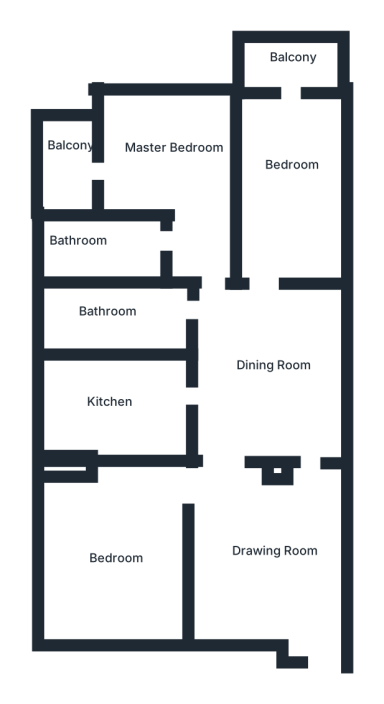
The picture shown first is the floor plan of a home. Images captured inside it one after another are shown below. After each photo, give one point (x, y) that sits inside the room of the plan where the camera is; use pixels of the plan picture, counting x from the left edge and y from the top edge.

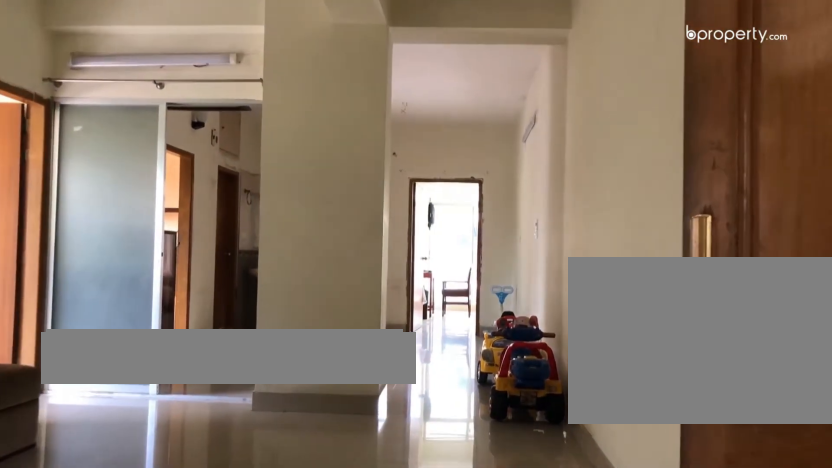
(283, 562)
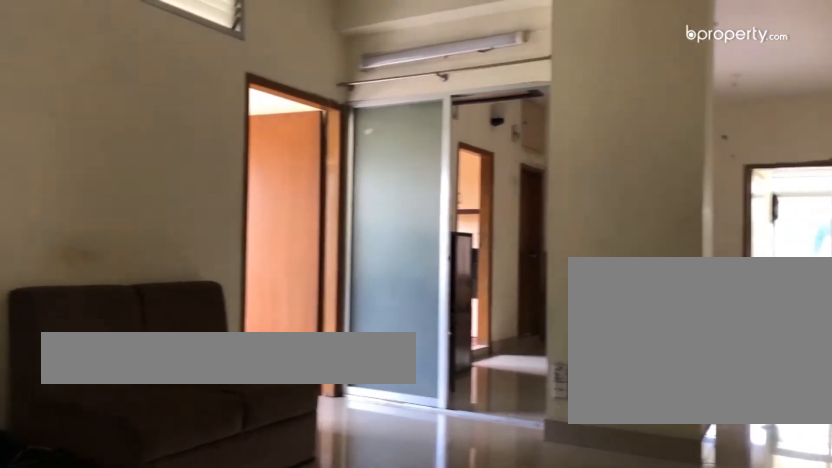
(283, 562)
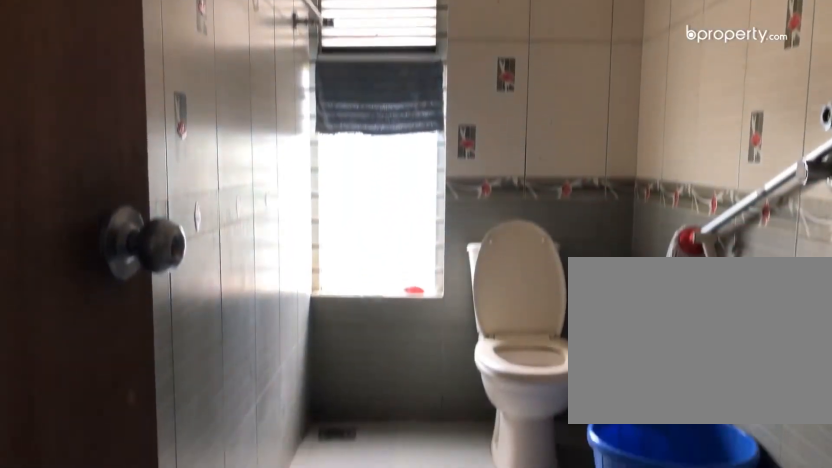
(132, 322)
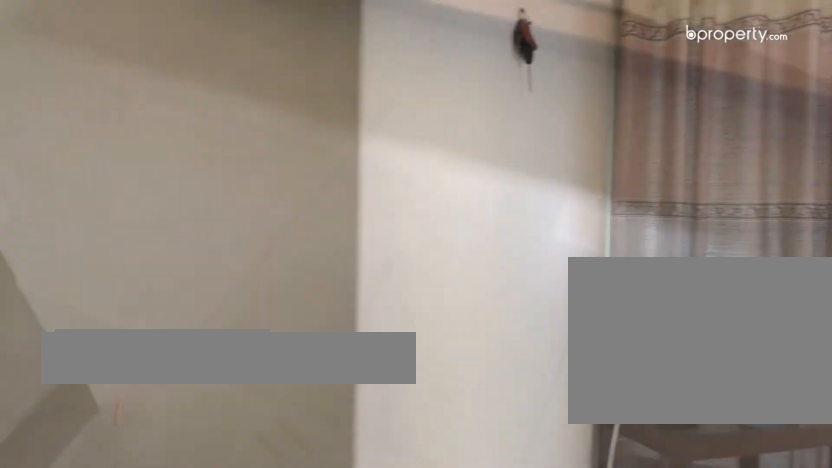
(189, 169)
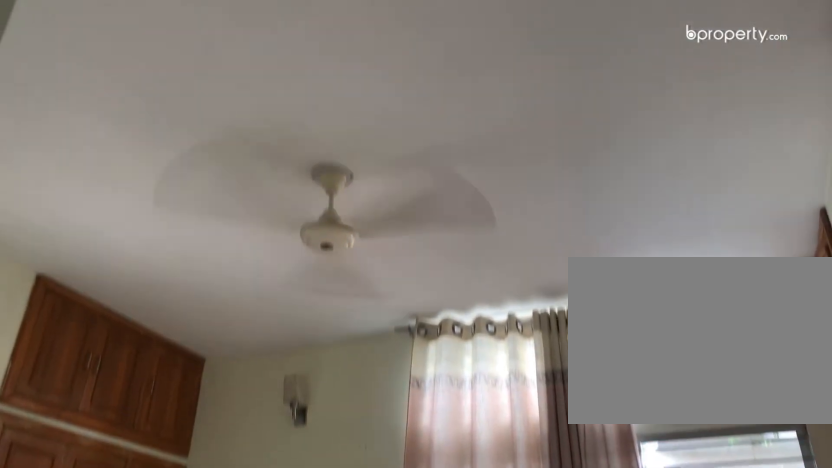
(189, 169)
